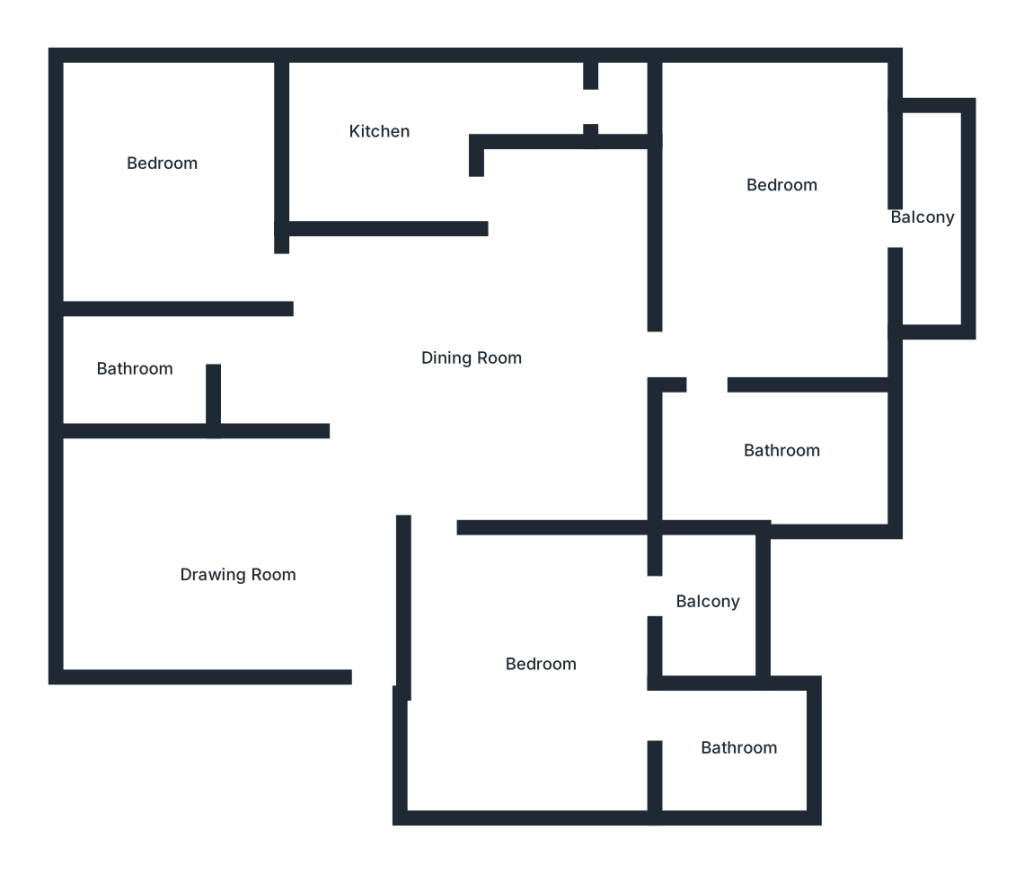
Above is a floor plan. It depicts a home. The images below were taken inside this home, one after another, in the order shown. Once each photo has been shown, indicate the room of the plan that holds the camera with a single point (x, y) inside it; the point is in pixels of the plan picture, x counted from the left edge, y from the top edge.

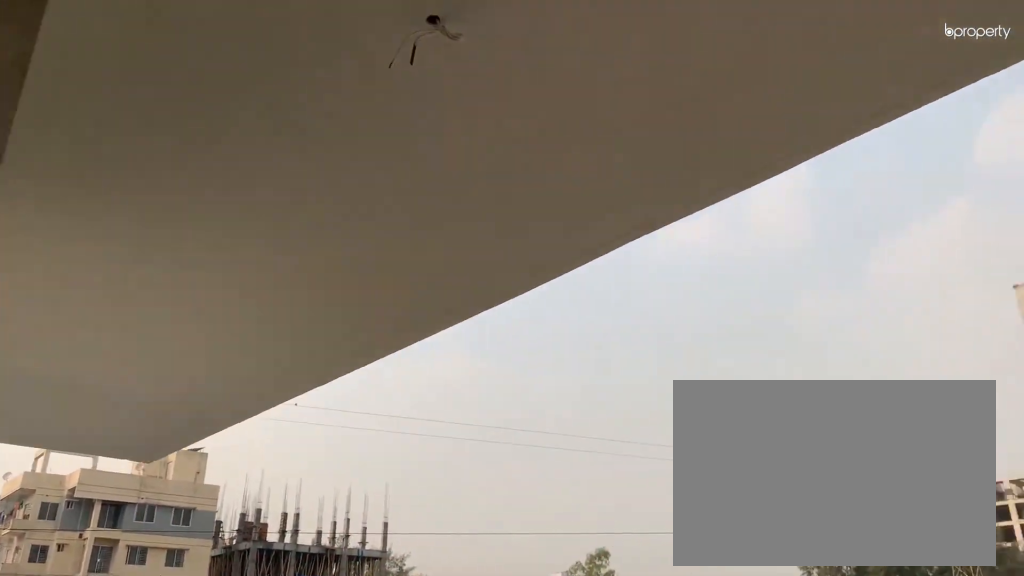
(921, 218)
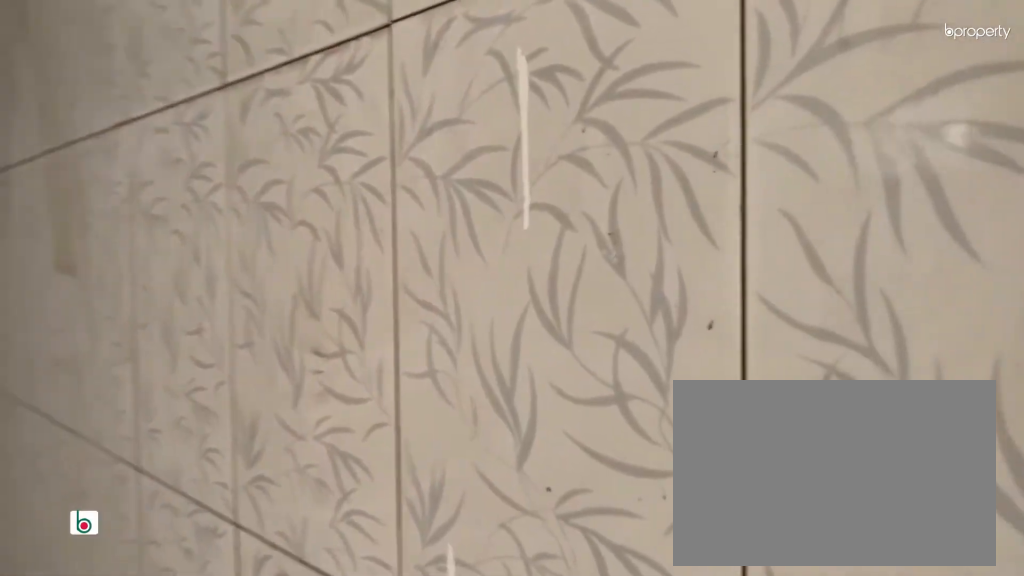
(775, 459)
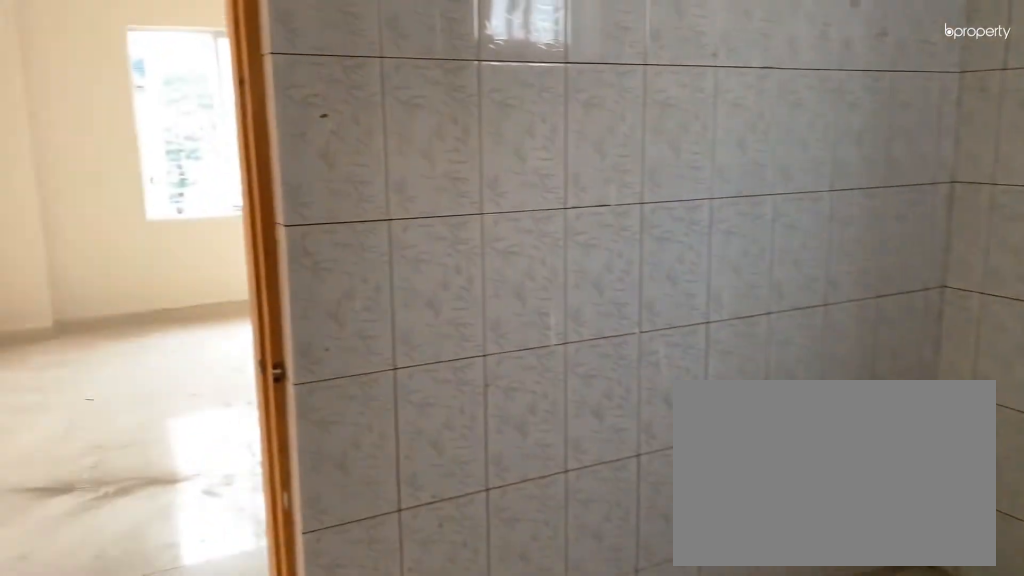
(775, 459)
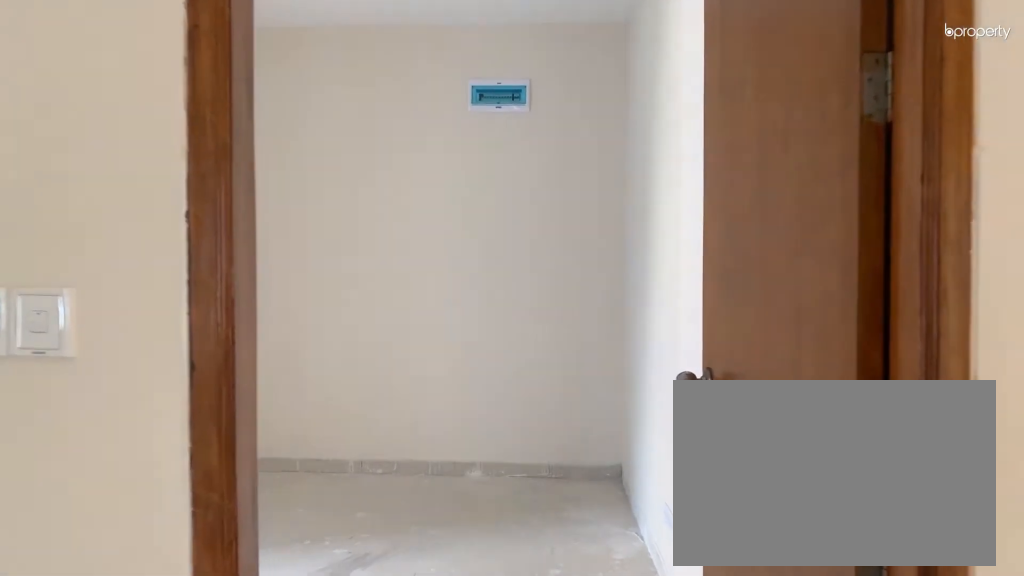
(472, 560)
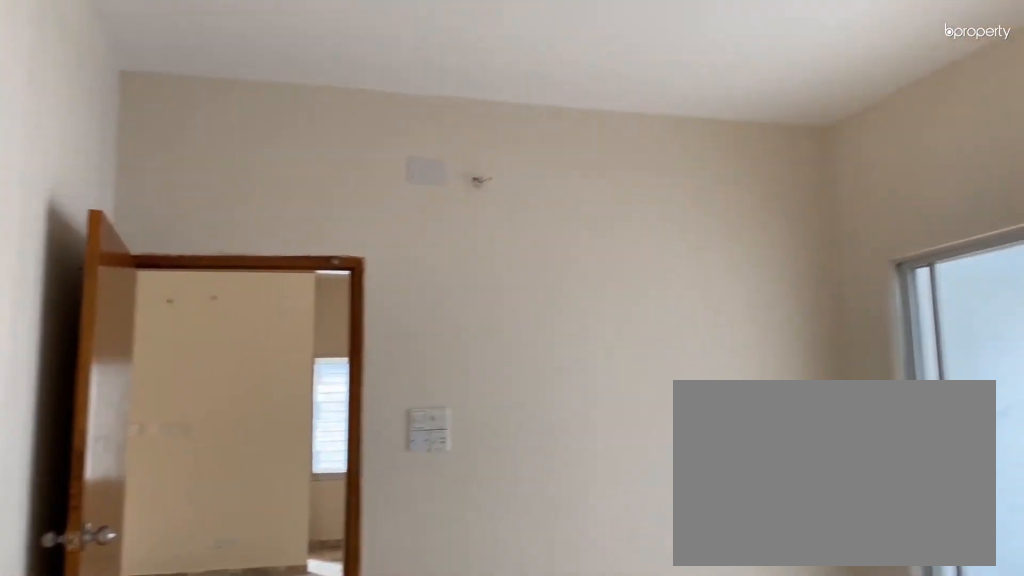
(575, 641)
